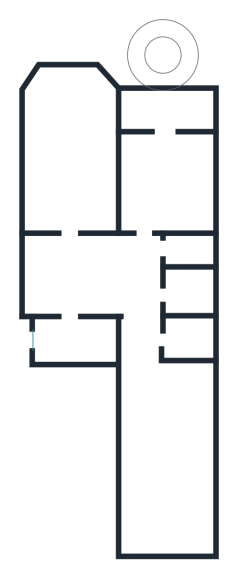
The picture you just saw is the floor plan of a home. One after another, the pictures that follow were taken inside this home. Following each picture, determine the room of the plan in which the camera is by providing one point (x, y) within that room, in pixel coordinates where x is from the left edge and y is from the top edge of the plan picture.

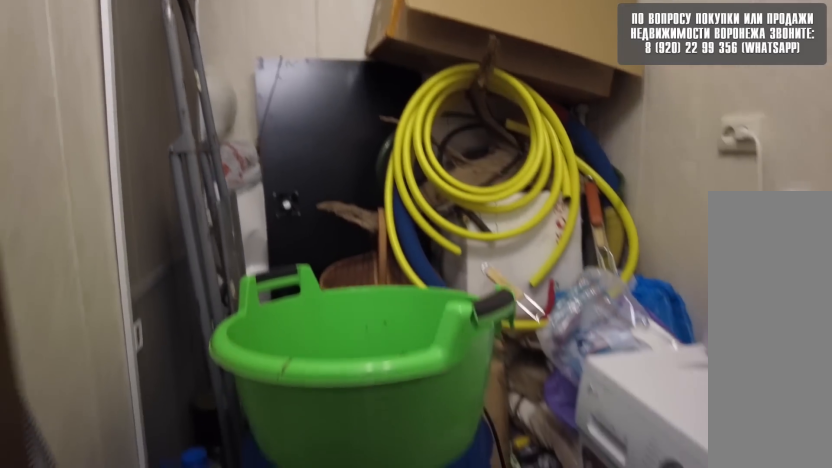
(142, 290)
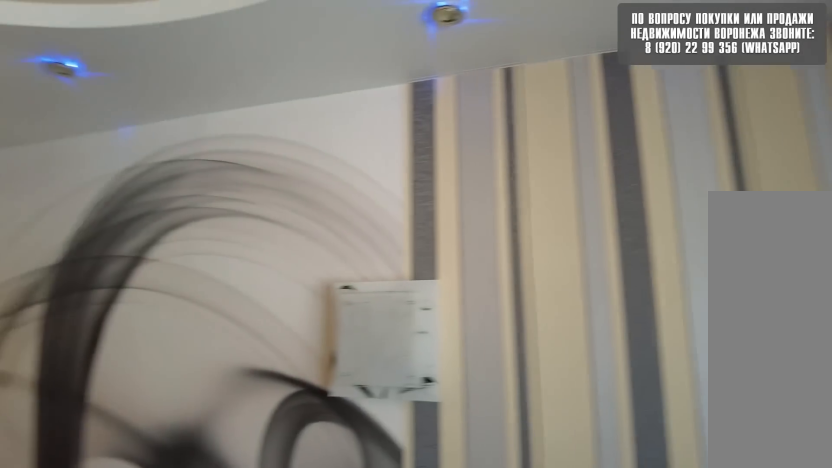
(159, 431)
